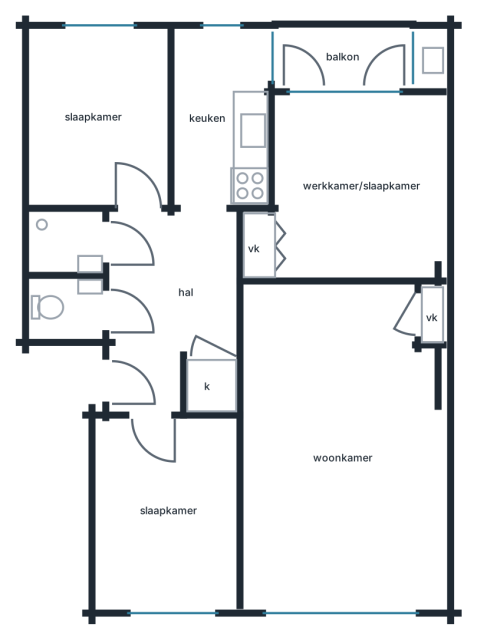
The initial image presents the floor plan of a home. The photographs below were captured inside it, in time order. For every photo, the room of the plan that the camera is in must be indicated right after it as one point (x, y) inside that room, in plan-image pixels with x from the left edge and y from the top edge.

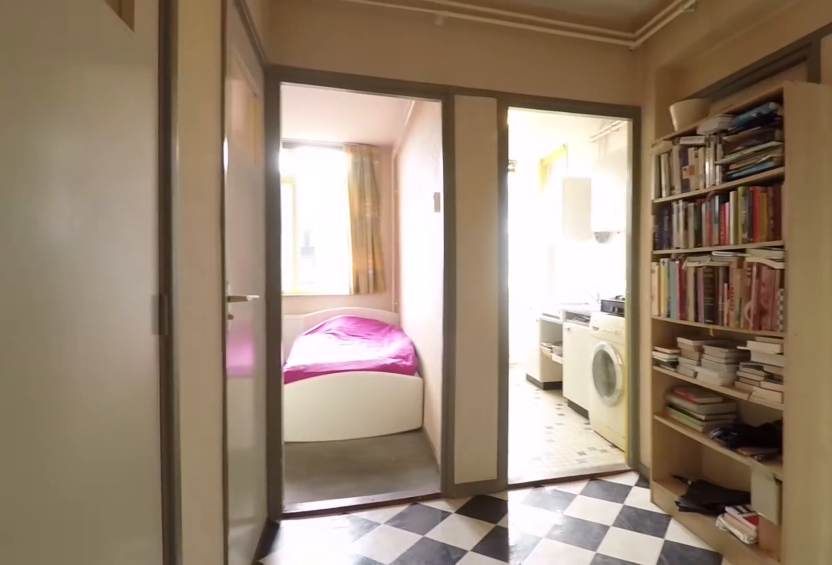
(166, 300)
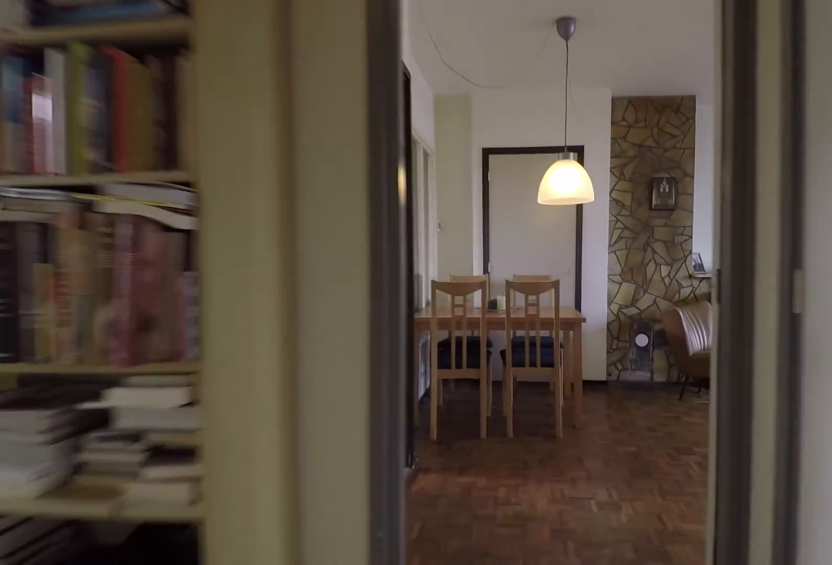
(166, 300)
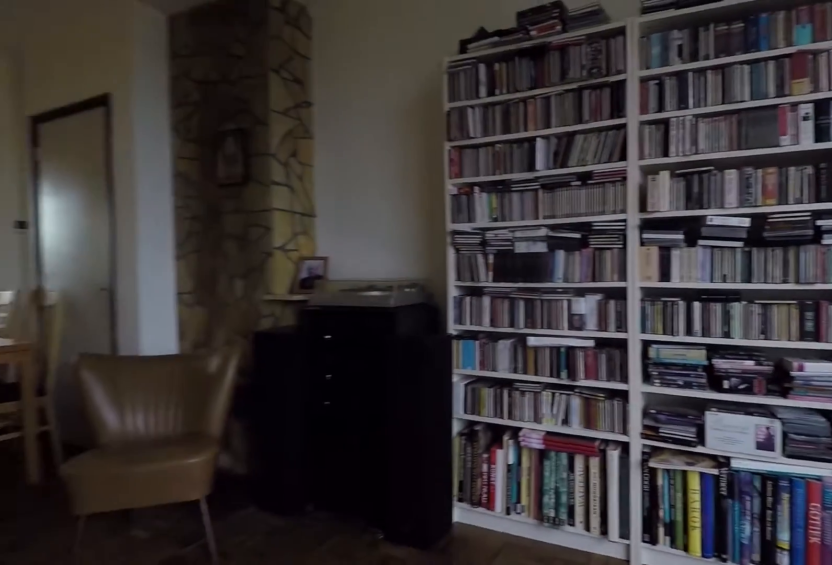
(340, 451)
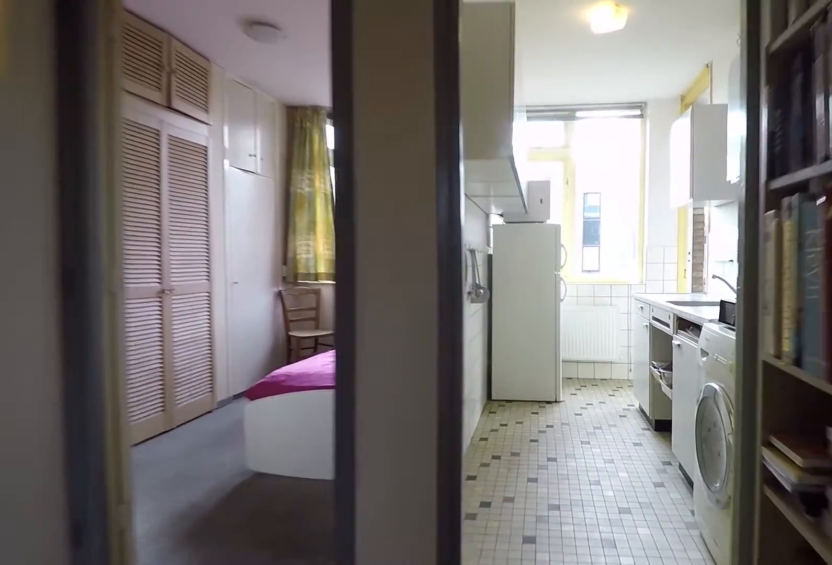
(167, 301)
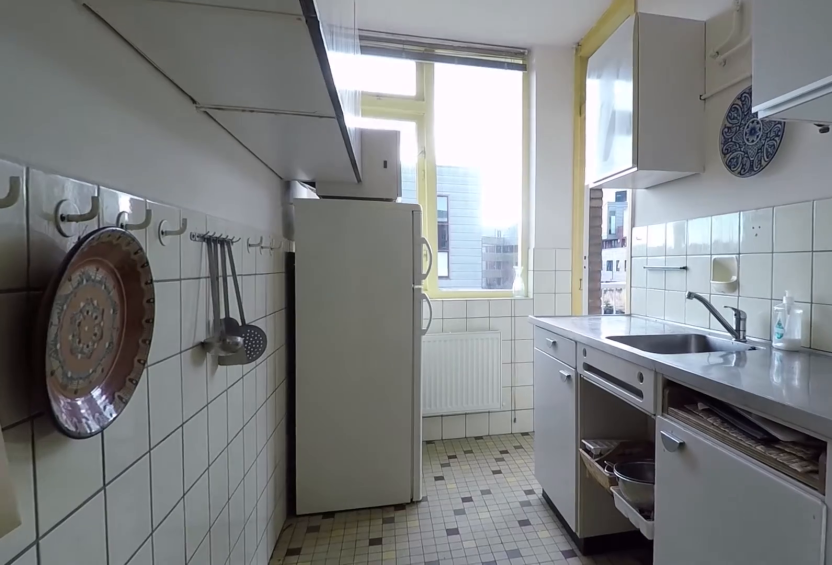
(227, 133)
